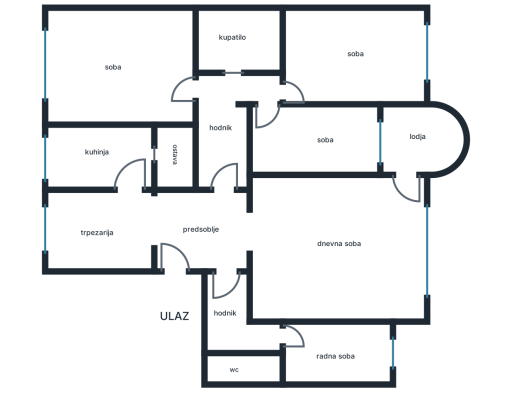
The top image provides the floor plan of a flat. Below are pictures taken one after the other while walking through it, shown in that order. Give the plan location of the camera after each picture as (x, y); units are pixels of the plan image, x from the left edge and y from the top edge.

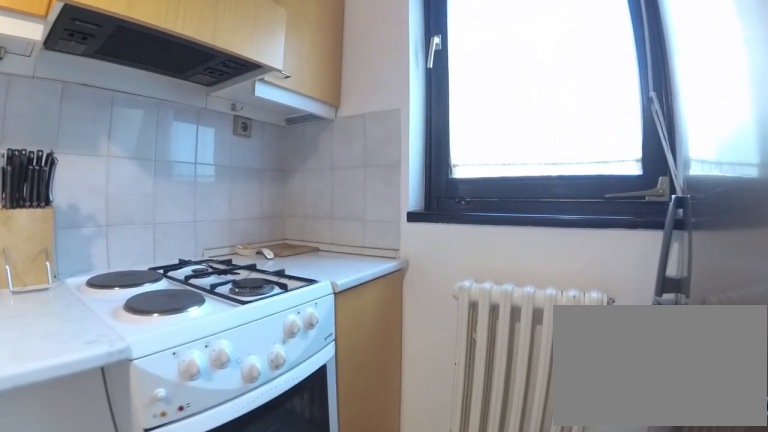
(106, 157)
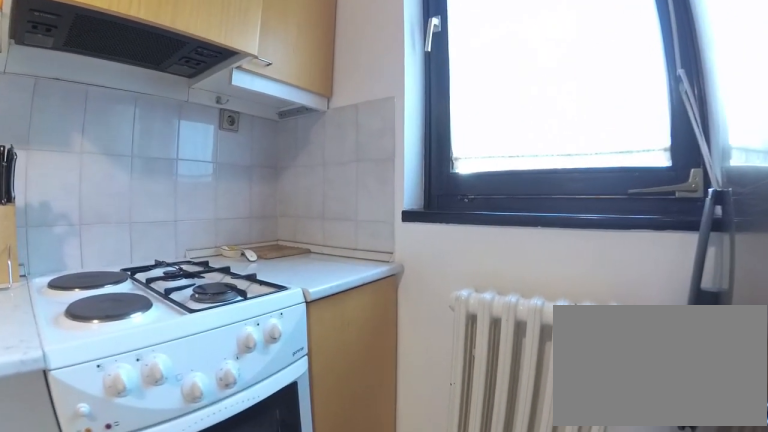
(99, 157)
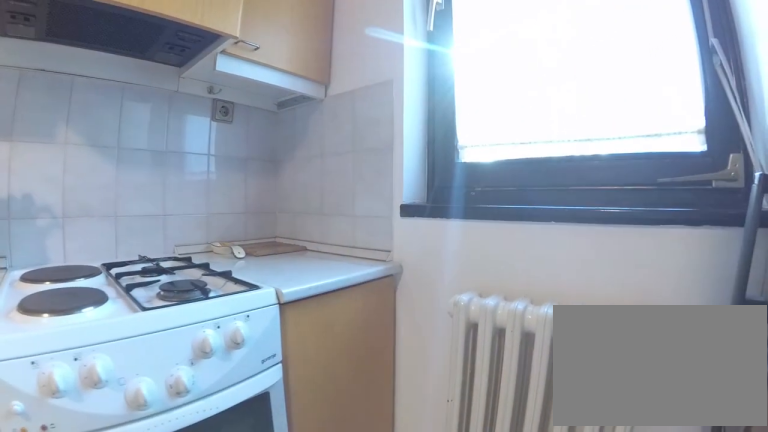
(92, 156)
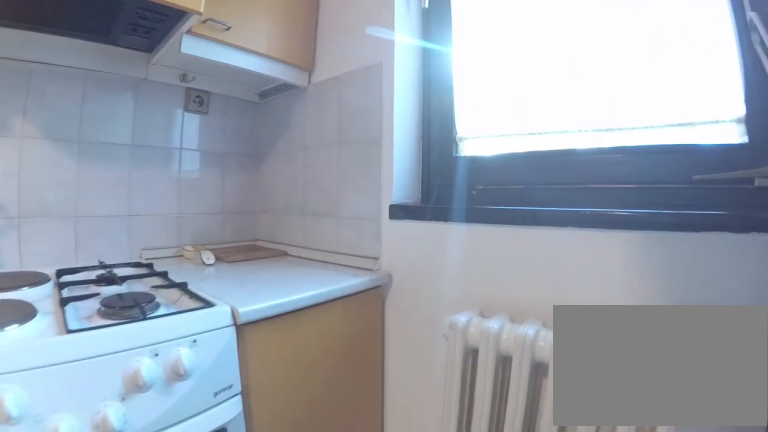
(84, 155)
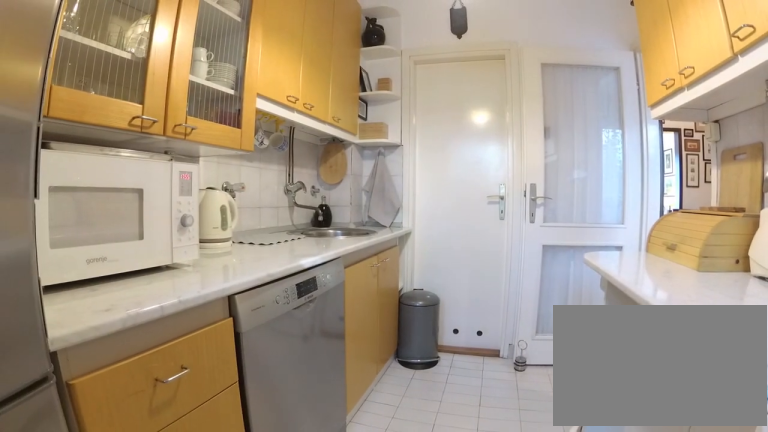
(47, 158)
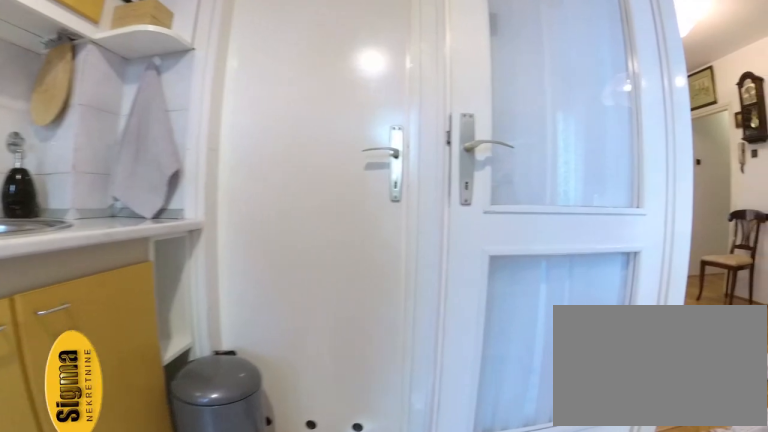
(100, 159)
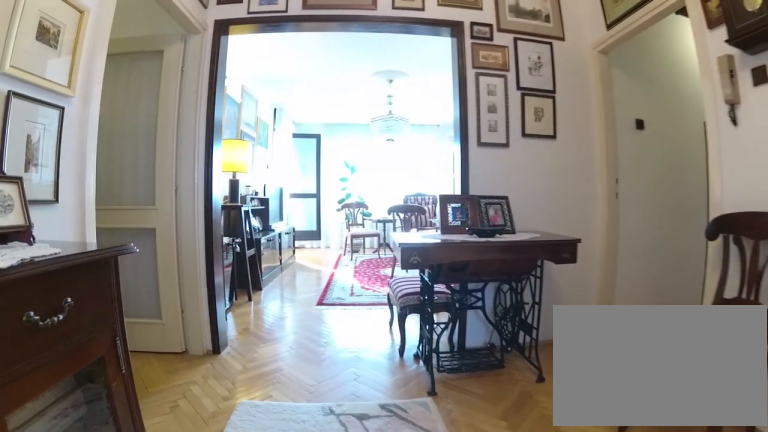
(145, 221)
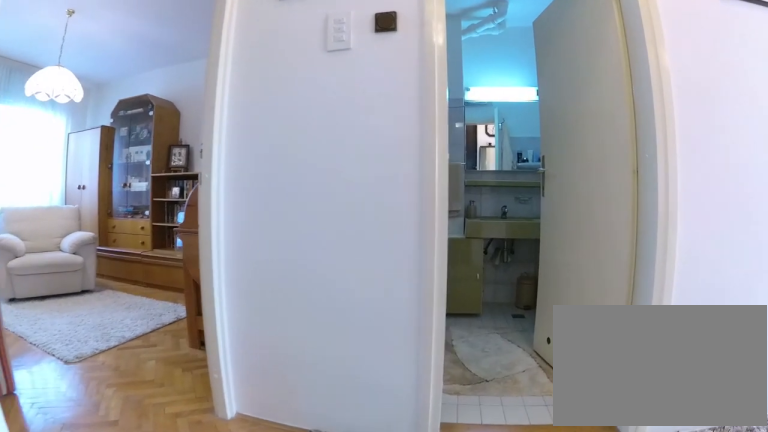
(229, 142)
